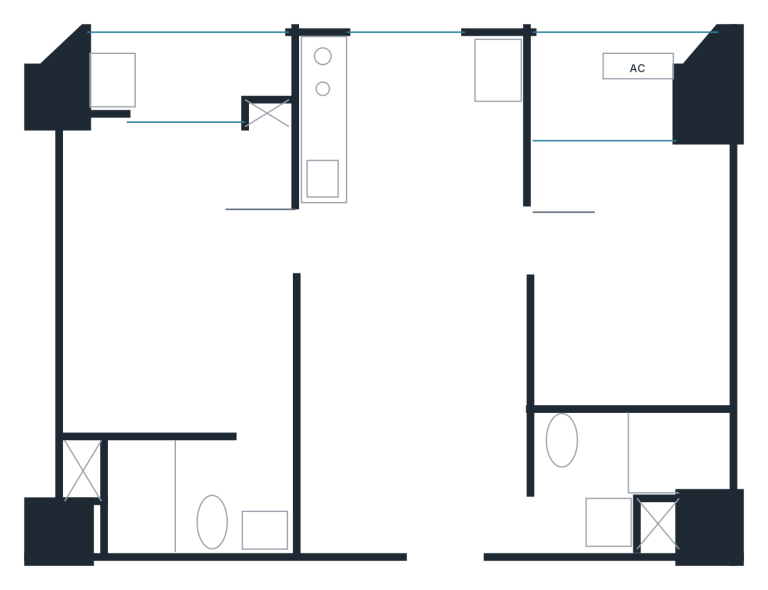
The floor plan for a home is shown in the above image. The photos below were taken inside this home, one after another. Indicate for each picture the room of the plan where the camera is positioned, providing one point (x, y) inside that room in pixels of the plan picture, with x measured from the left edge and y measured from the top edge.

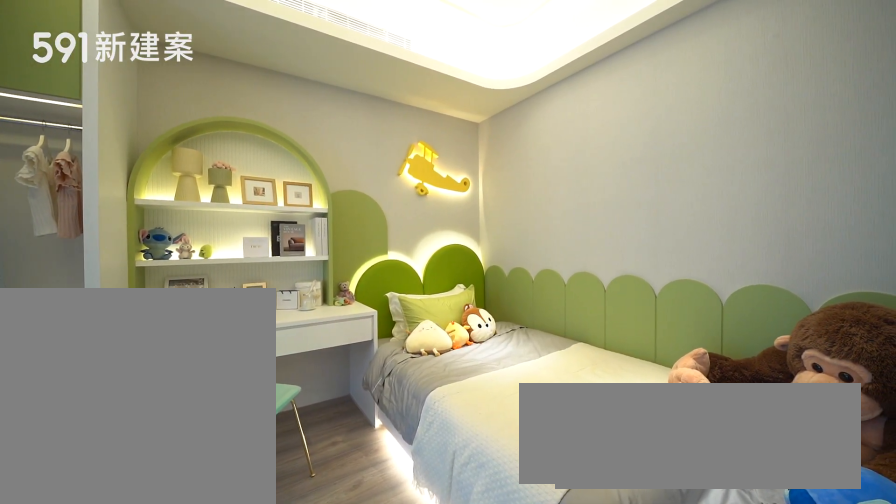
(629, 274)
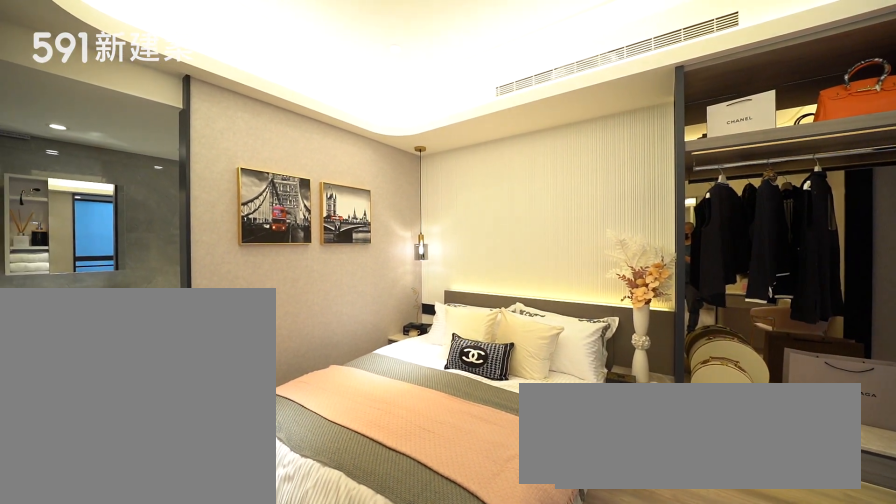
(172, 281)
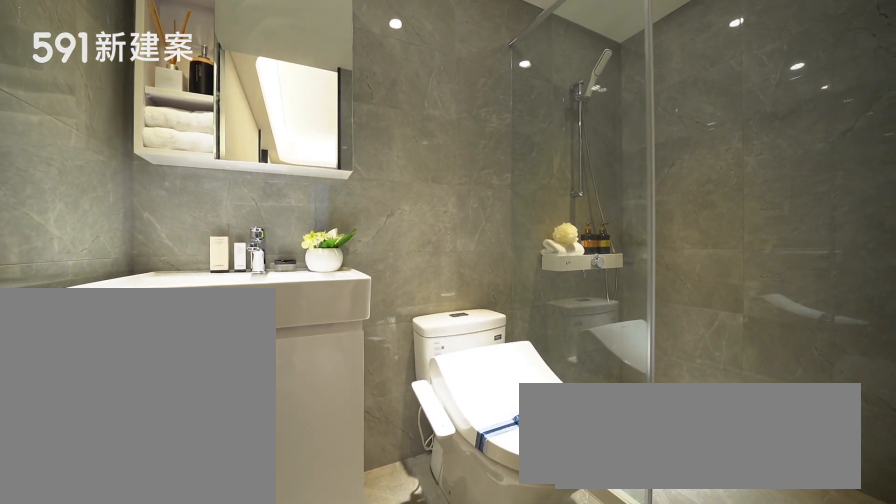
(198, 497)
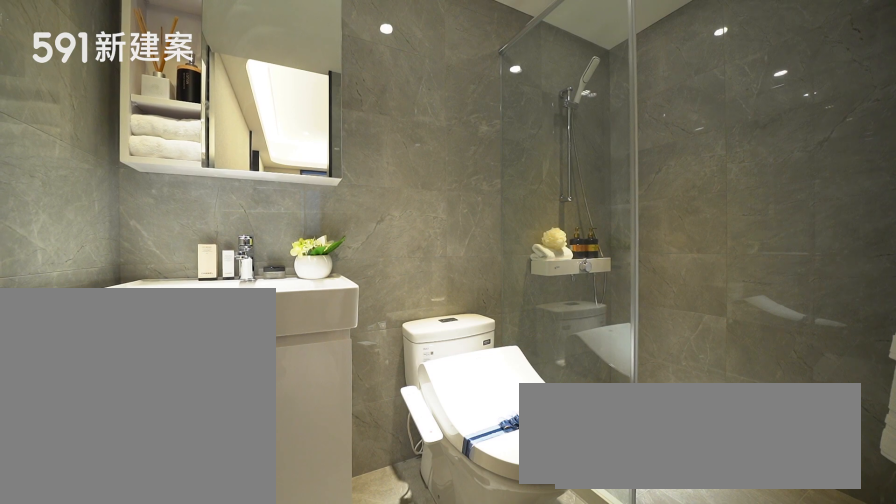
(198, 497)
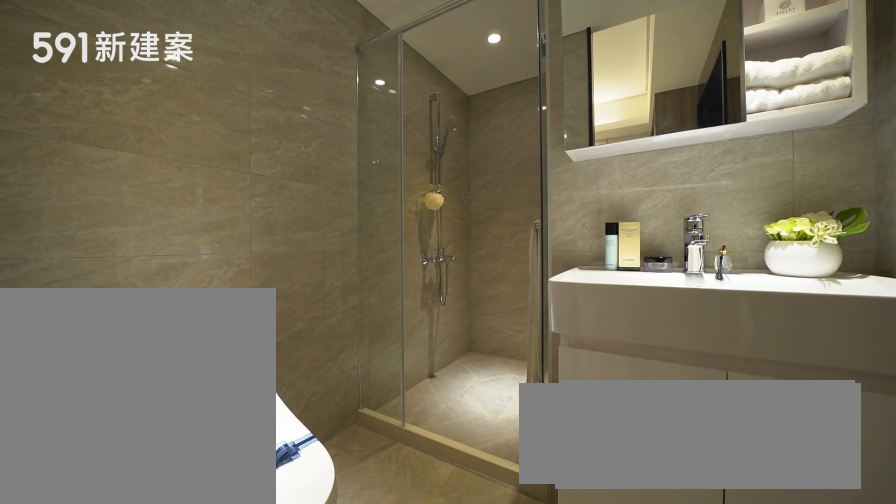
(635, 481)
